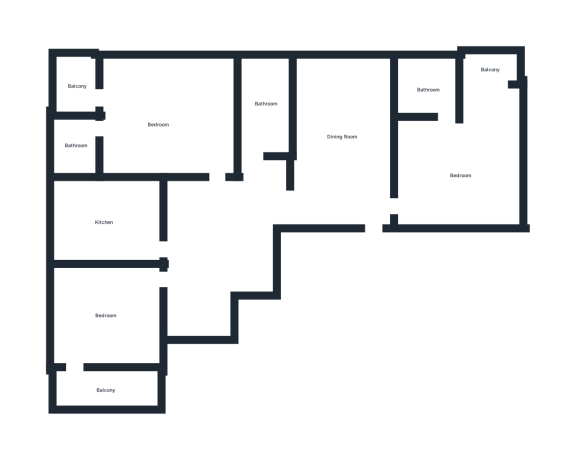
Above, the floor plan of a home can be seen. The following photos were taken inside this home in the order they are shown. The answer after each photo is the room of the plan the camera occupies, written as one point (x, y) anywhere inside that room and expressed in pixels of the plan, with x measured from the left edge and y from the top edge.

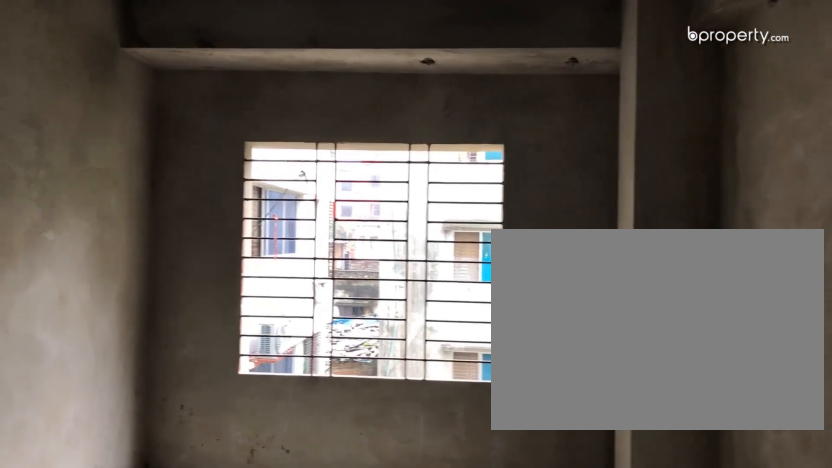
(345, 136)
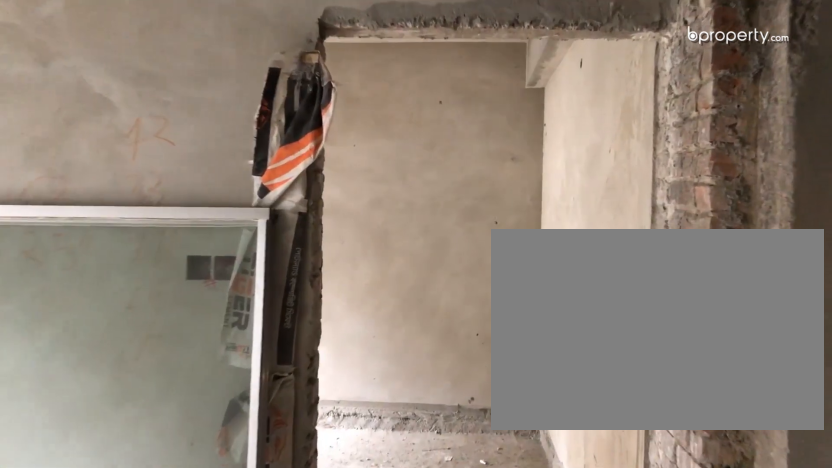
(345, 136)
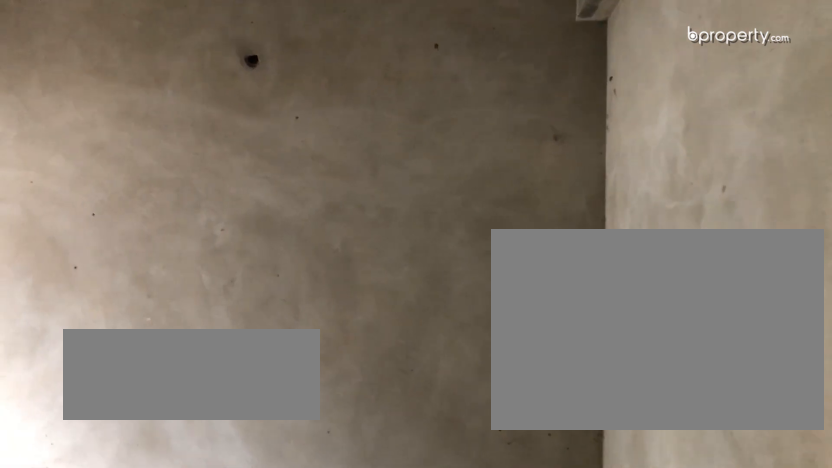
(452, 170)
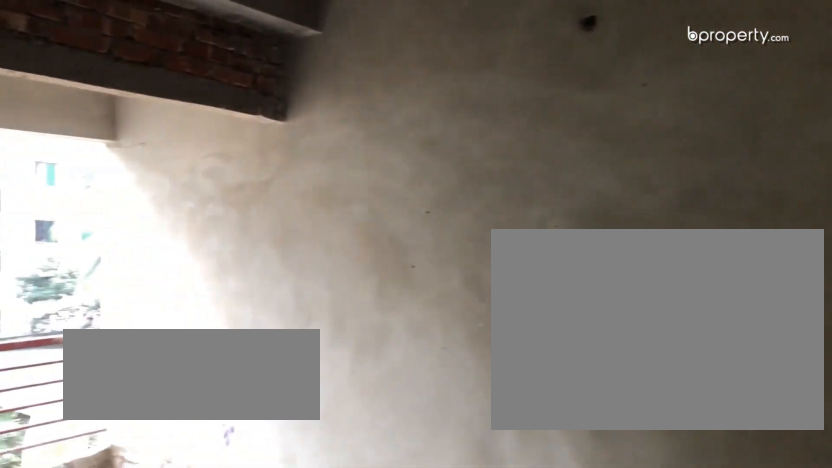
(452, 170)
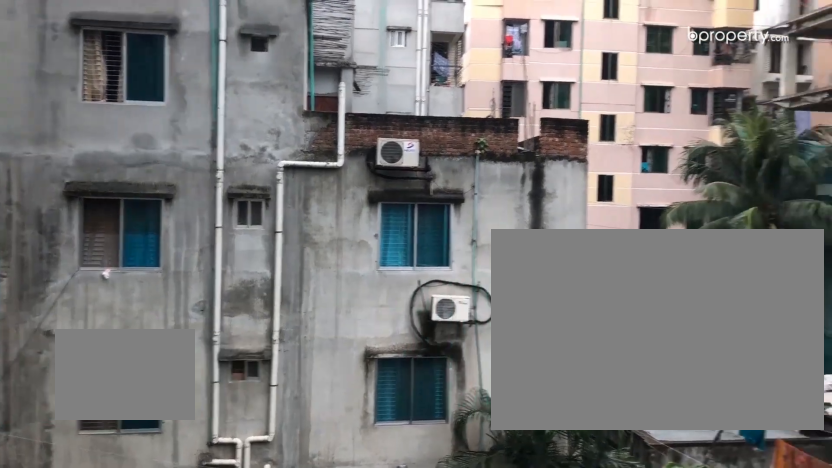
(488, 77)
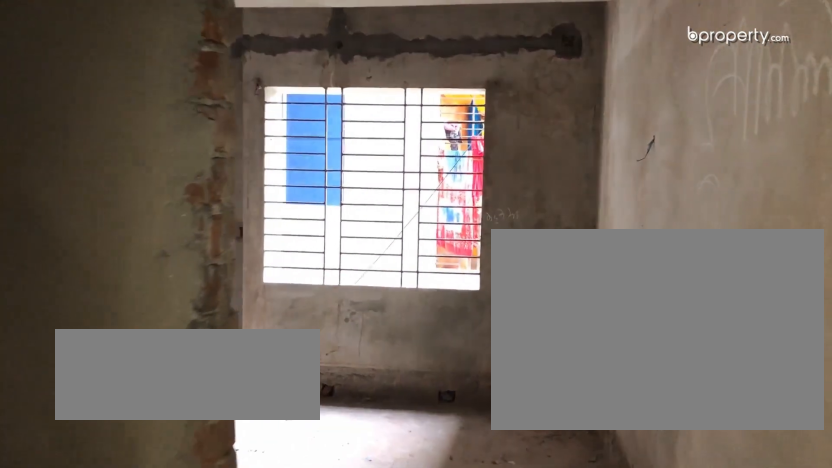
(216, 185)
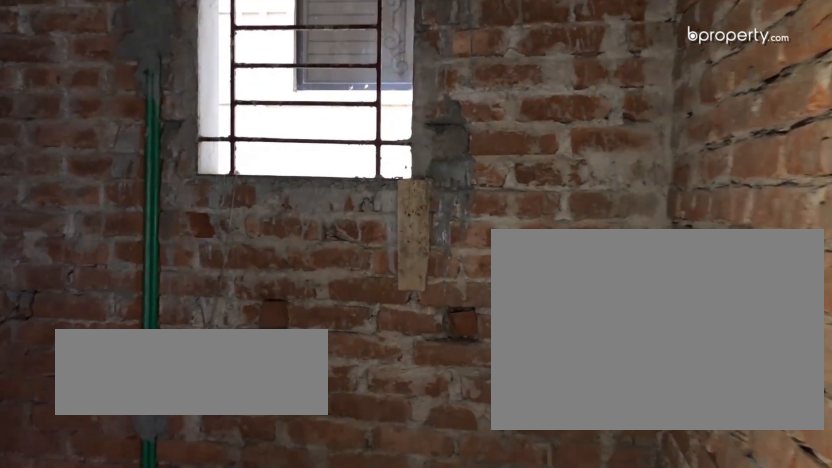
(73, 146)
